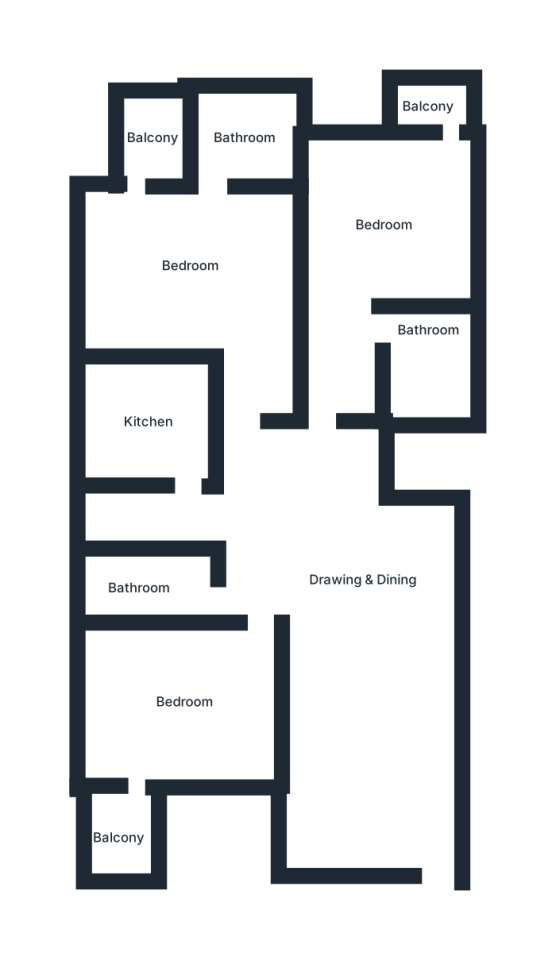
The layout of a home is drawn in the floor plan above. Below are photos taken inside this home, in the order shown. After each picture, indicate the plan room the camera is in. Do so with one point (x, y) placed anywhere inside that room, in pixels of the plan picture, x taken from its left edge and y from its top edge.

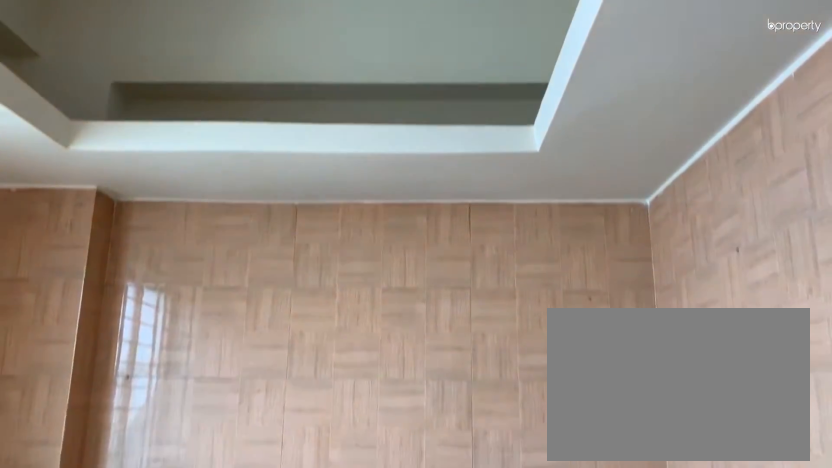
(152, 424)
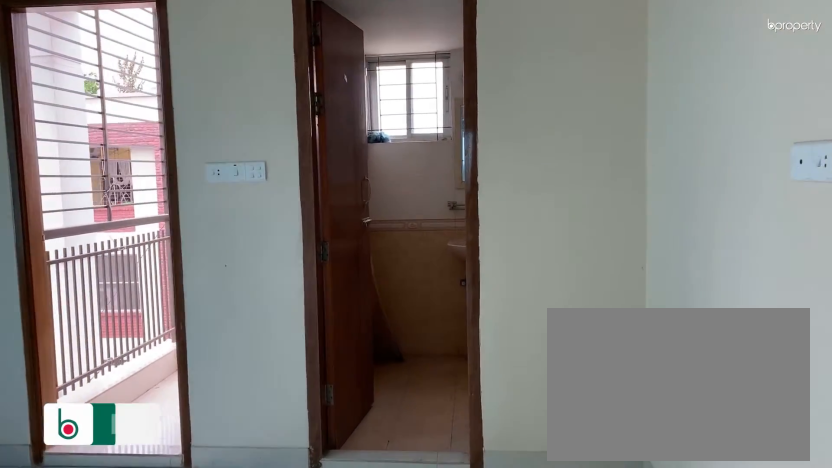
(199, 237)
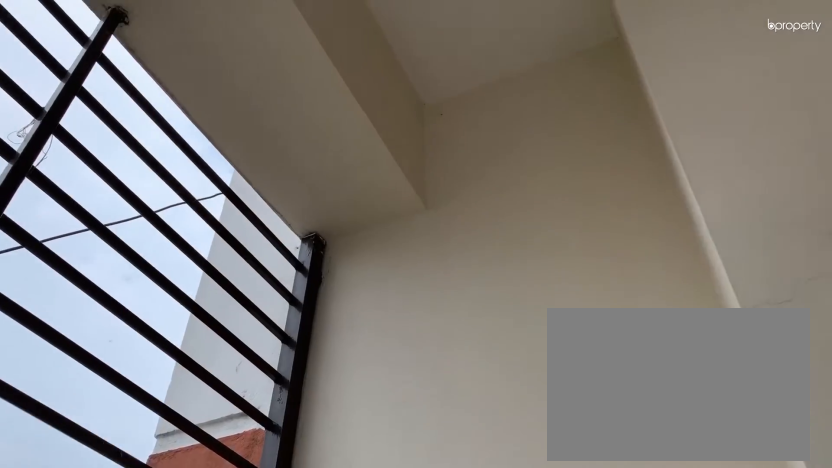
(149, 130)
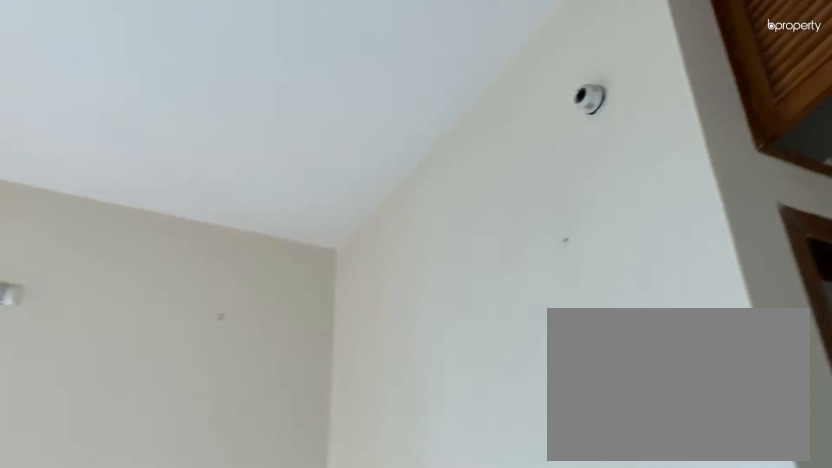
(376, 230)
